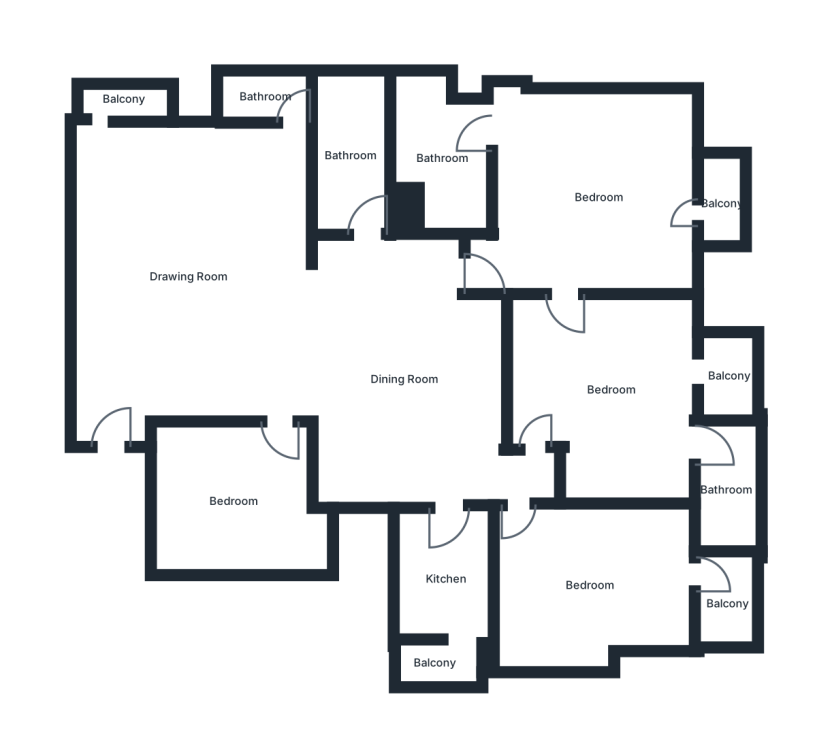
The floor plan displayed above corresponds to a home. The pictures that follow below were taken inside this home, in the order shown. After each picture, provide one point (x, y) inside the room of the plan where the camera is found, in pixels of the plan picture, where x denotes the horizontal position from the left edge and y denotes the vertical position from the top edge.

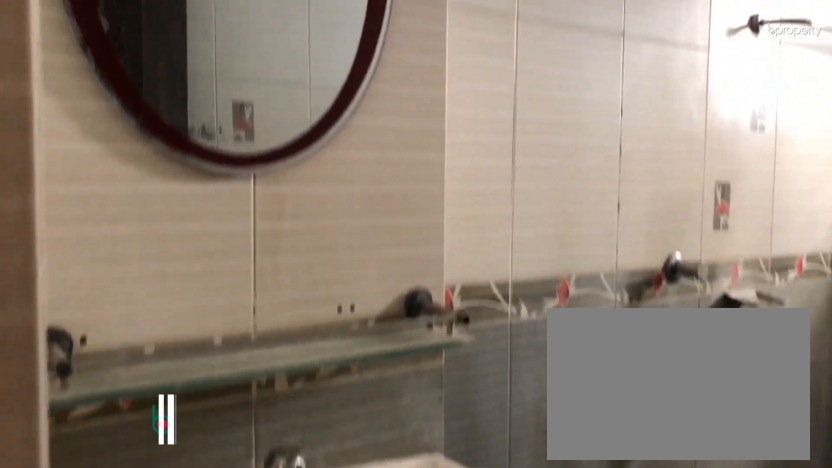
(351, 156)
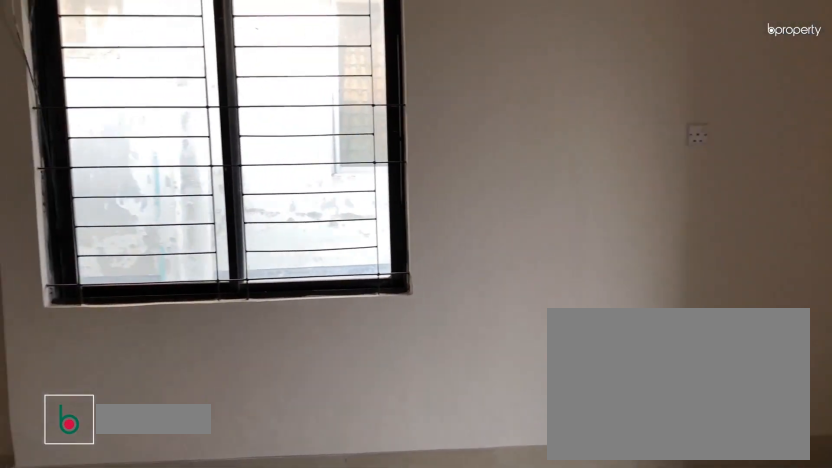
(598, 198)
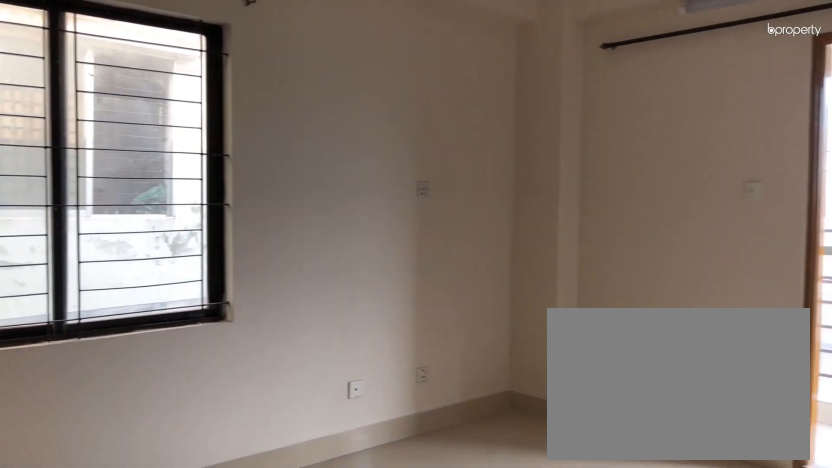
(598, 198)
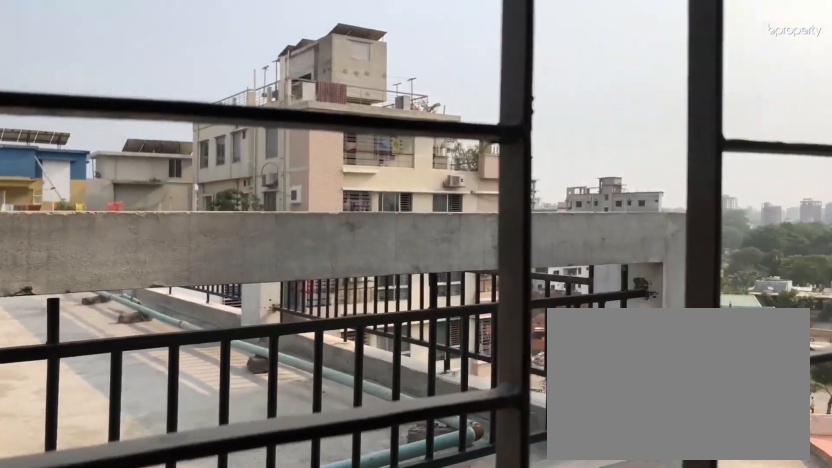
(719, 202)
